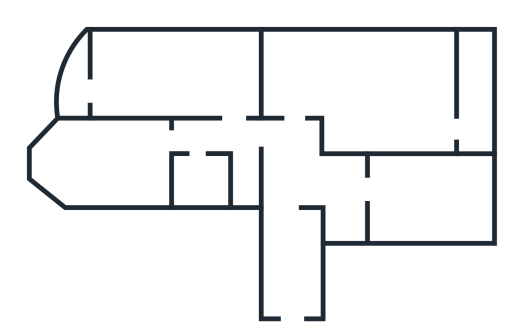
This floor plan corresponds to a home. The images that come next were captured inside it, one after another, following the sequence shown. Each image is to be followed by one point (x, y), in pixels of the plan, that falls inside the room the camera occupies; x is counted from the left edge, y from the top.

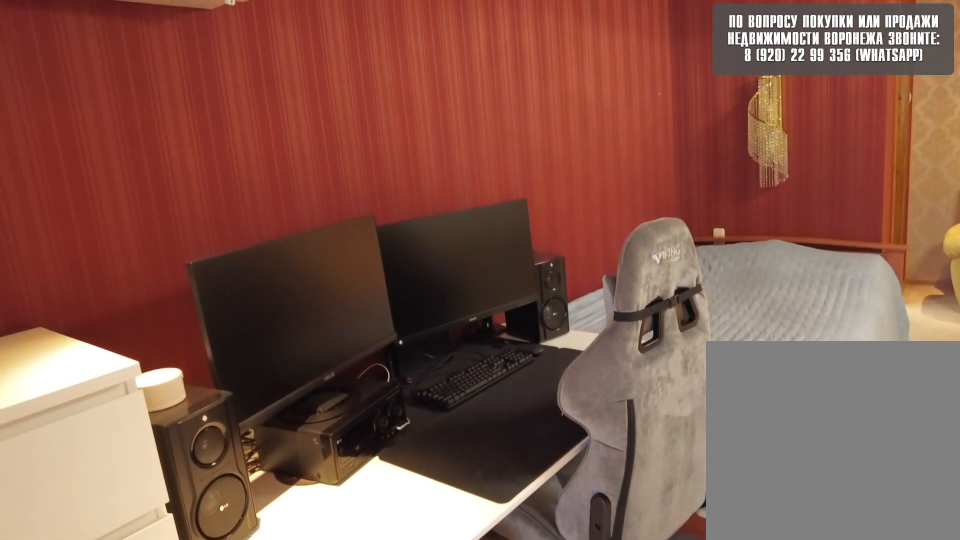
(333, 83)
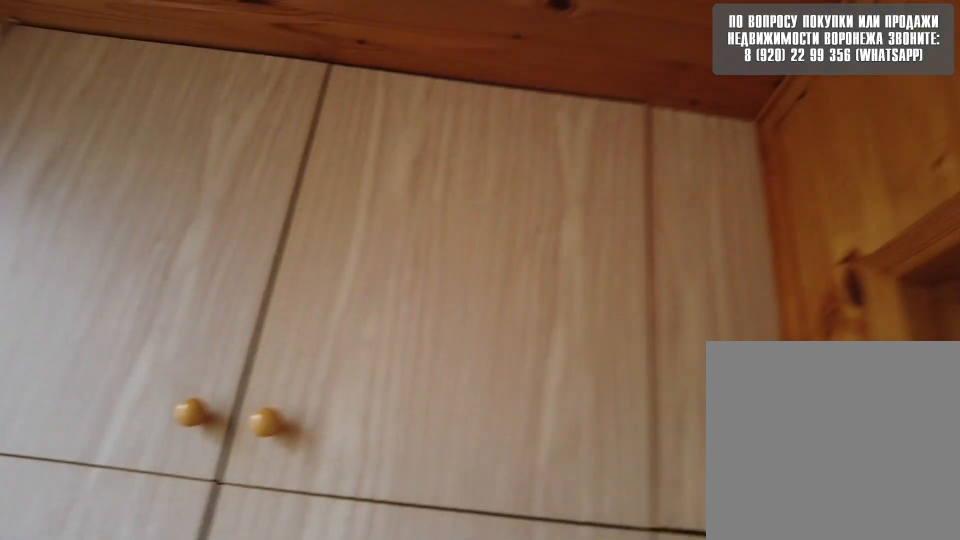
(485, 124)
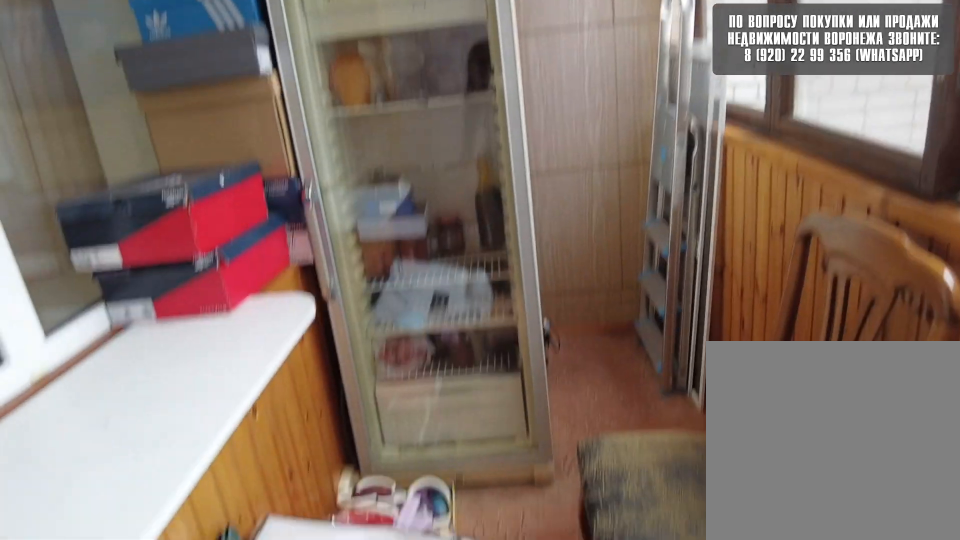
(485, 124)
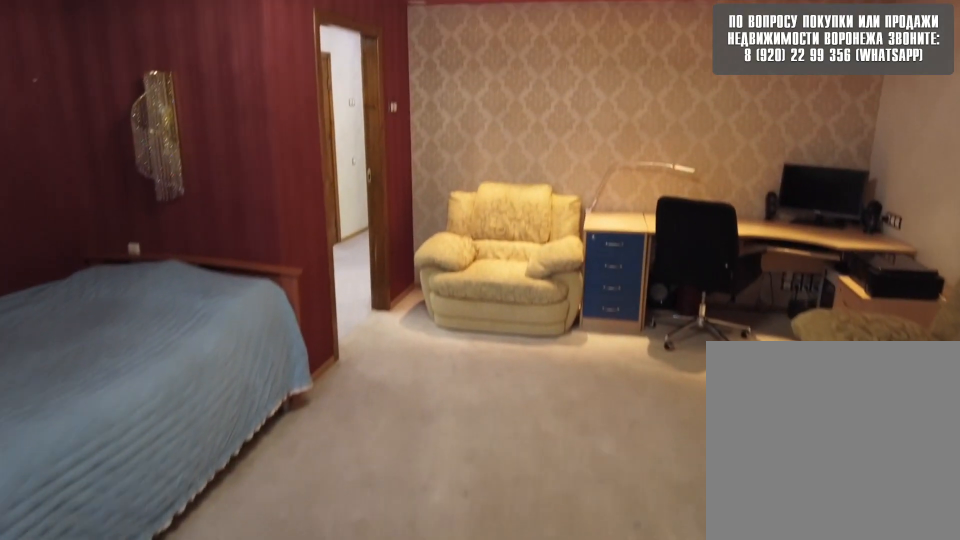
(404, 121)
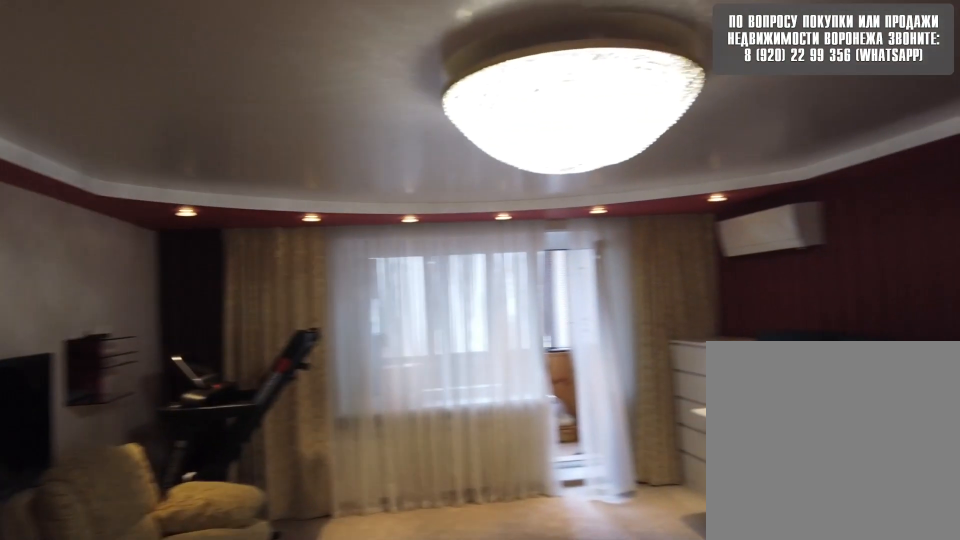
(293, 97)
